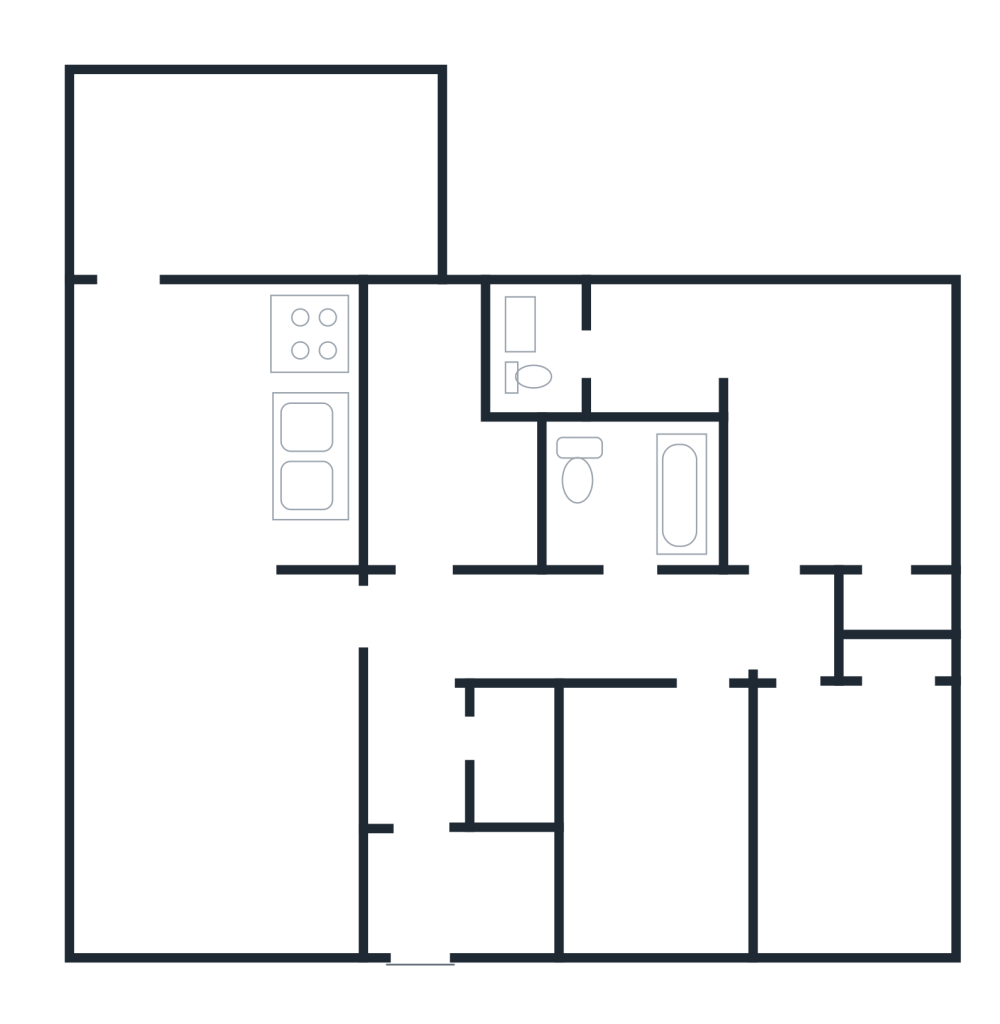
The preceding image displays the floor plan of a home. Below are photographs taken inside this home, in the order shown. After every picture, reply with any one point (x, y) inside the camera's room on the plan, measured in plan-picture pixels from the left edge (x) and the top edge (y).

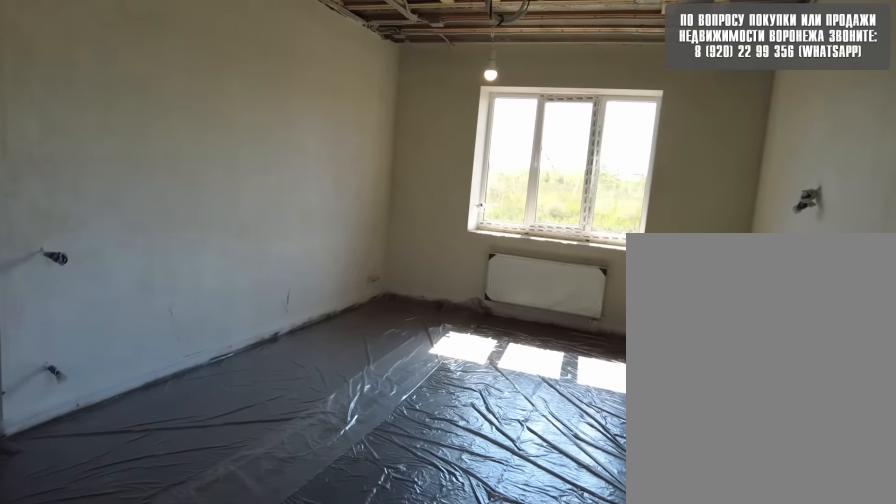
(171, 497)
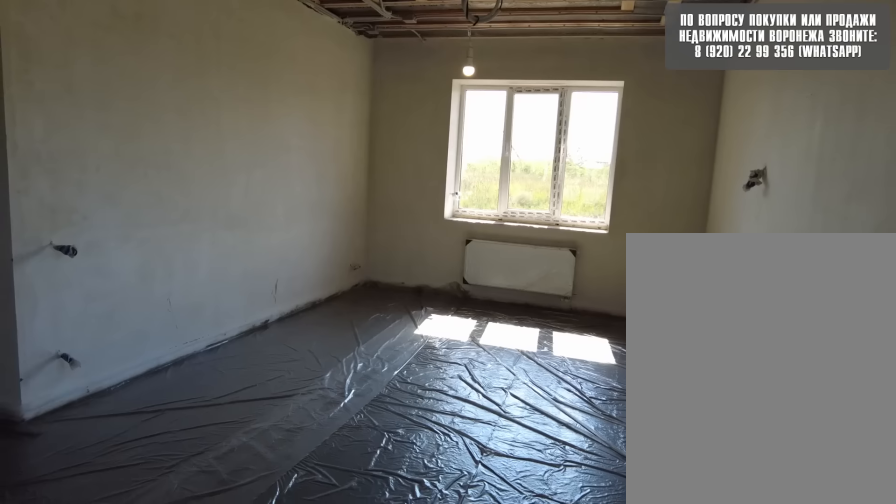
(171, 467)
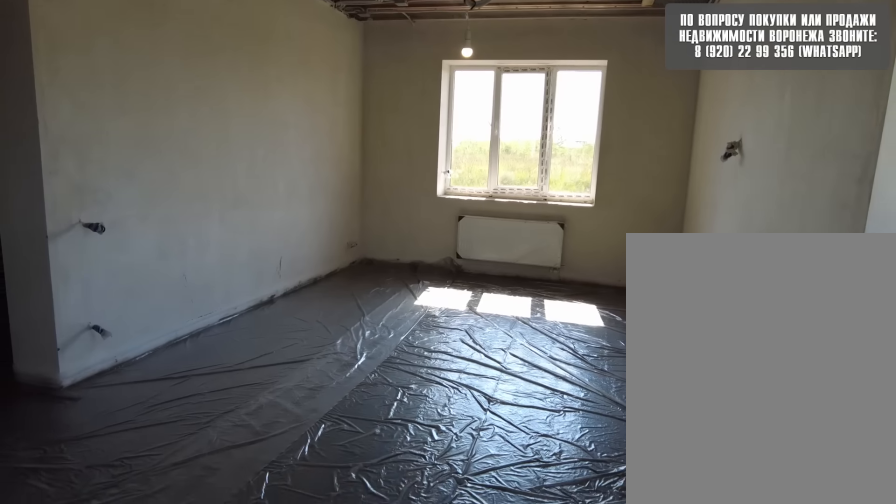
(174, 436)
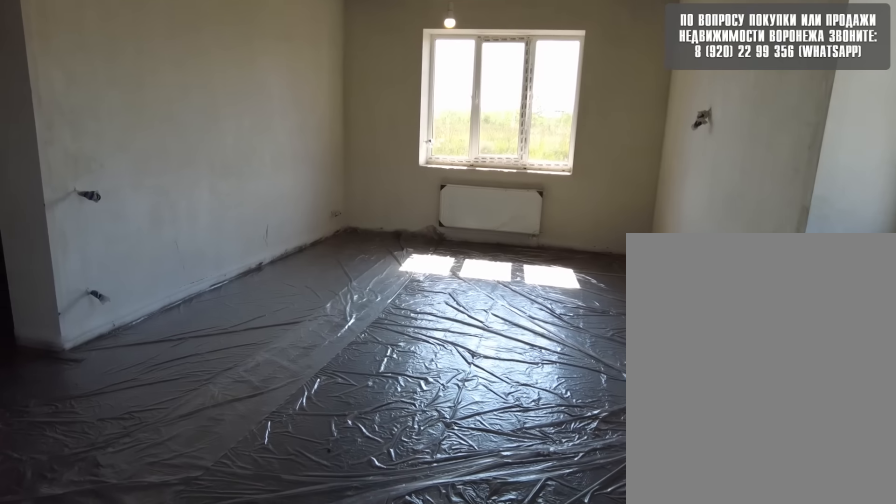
(174, 408)
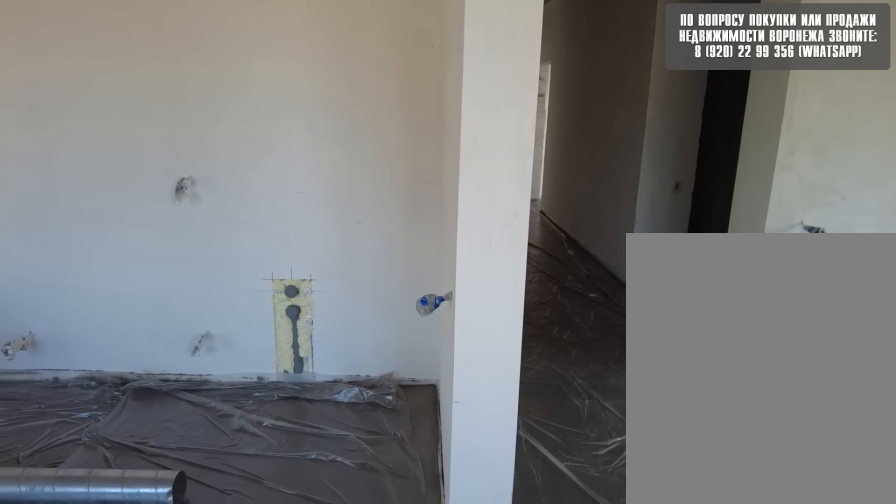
(177, 367)
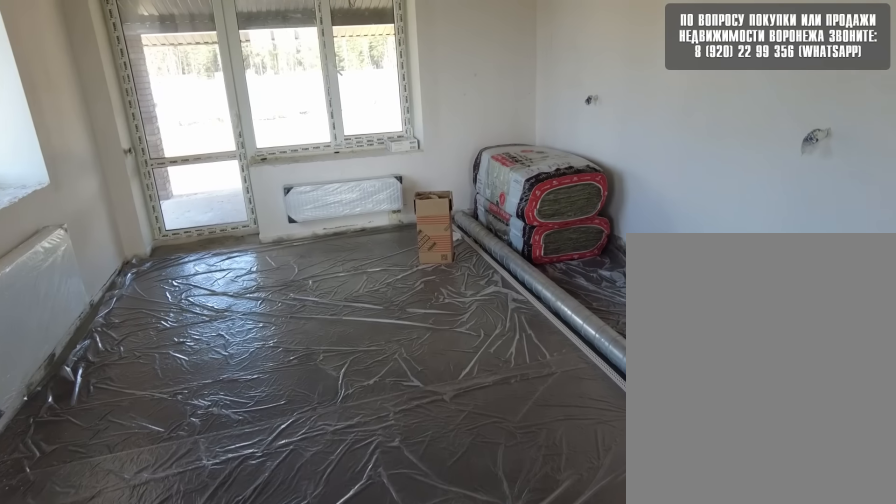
(175, 367)
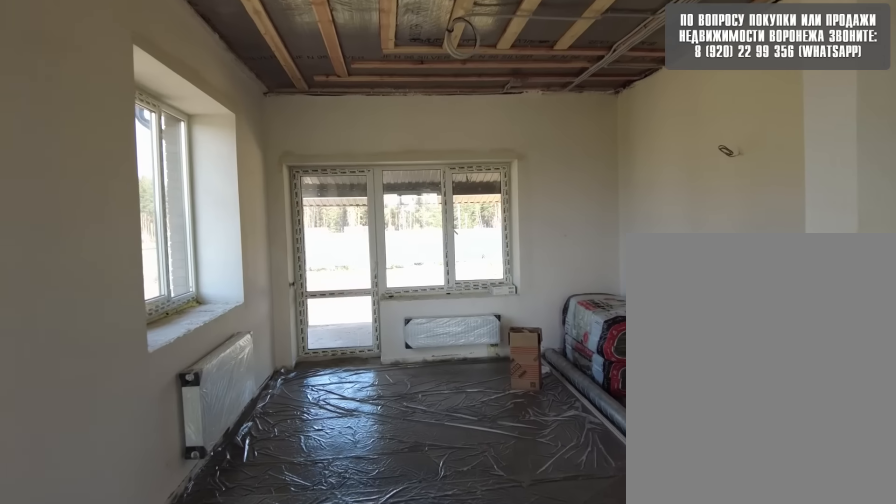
(175, 367)
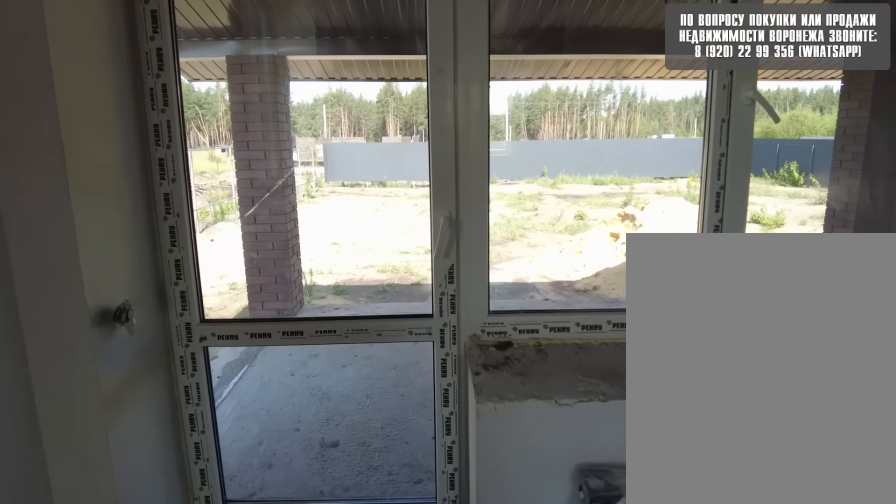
(179, 357)
